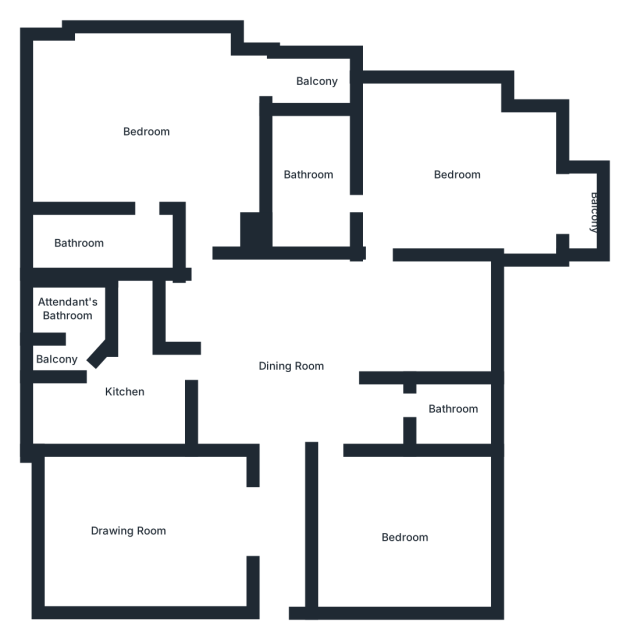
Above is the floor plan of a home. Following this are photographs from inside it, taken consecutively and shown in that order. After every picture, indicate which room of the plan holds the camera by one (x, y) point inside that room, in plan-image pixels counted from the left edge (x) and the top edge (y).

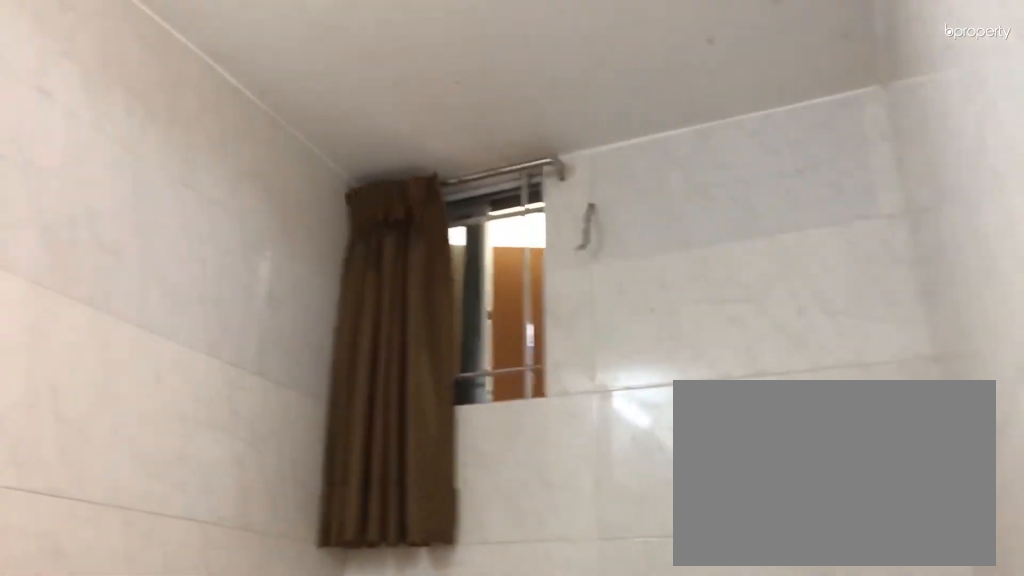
(309, 176)
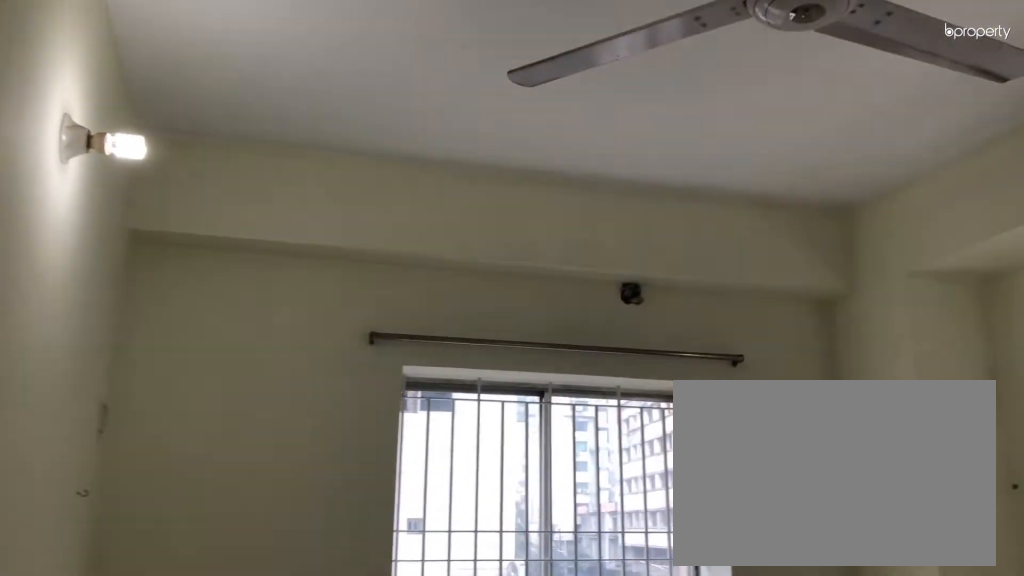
(139, 129)
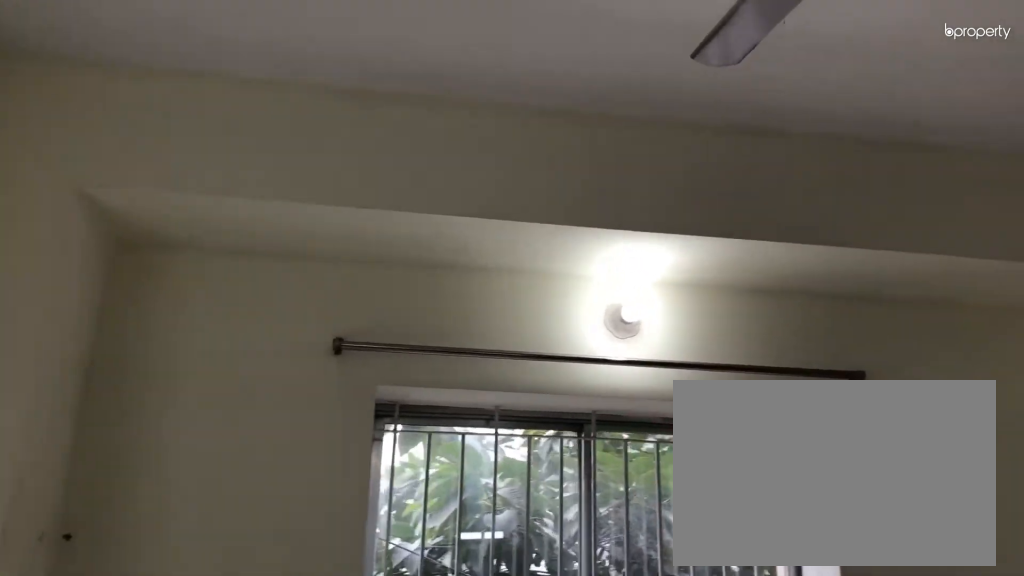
(139, 129)
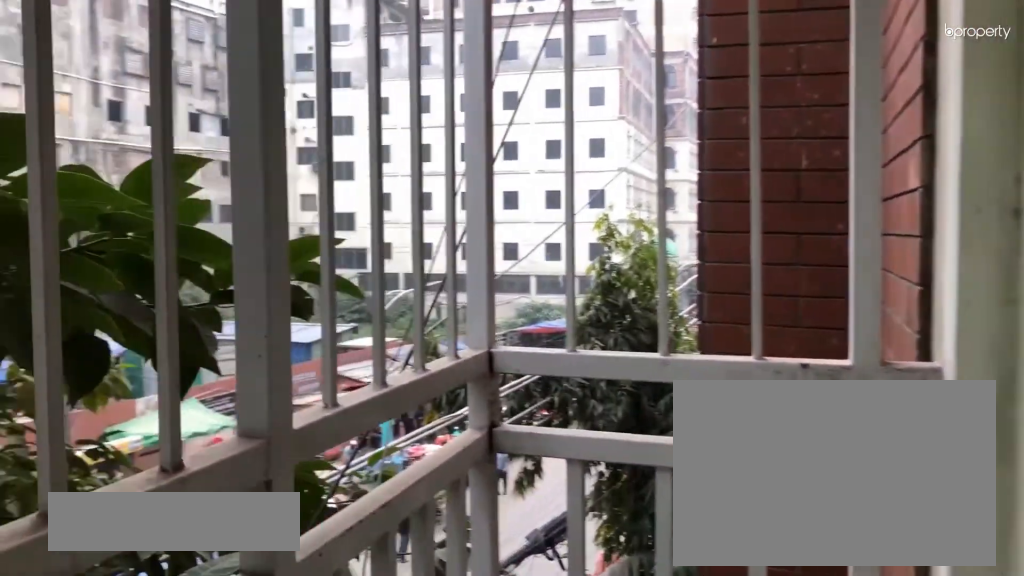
(320, 74)
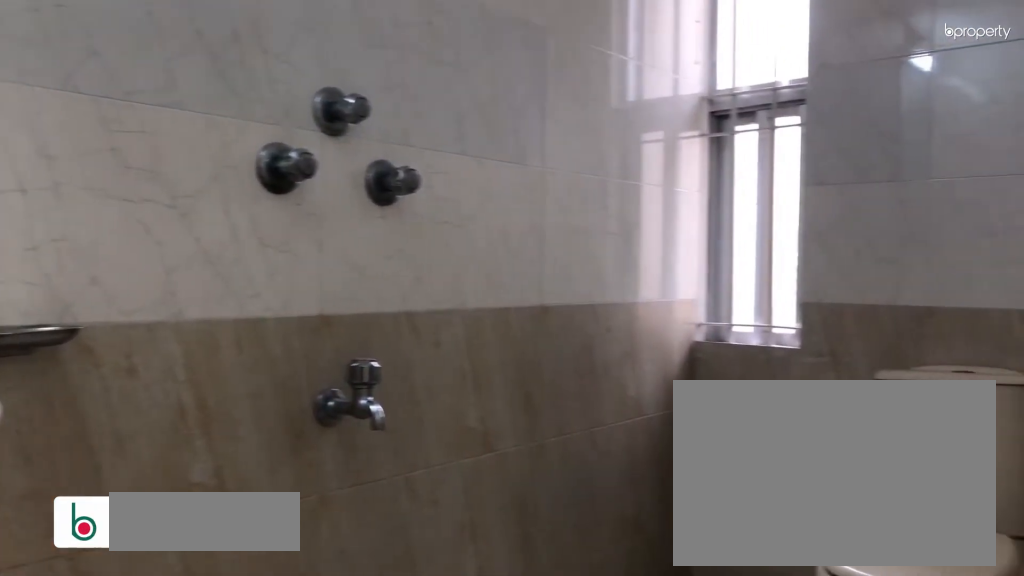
(94, 236)
